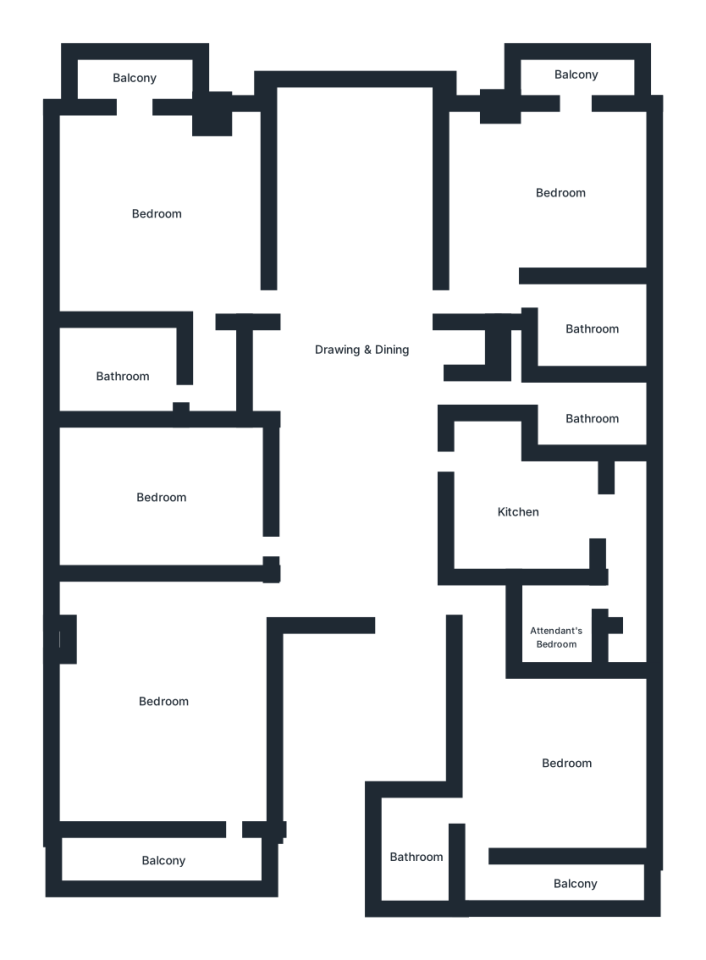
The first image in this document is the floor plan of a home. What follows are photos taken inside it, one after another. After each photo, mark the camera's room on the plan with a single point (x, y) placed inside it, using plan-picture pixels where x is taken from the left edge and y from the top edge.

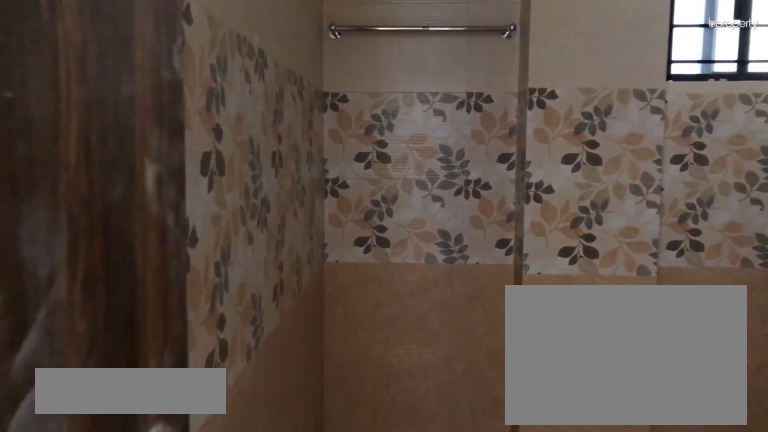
(588, 327)
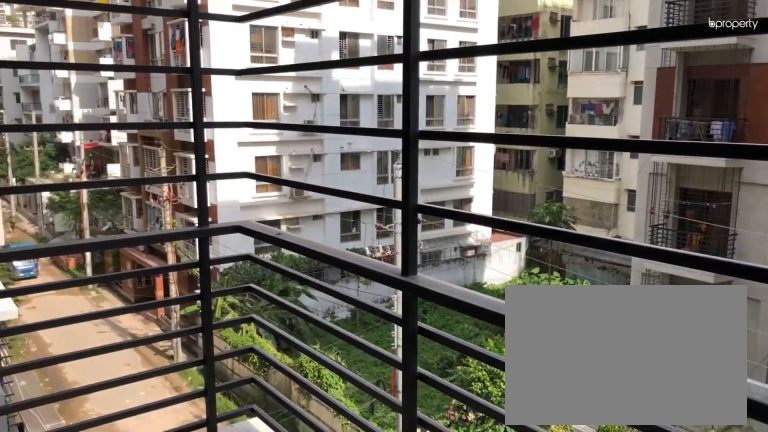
(573, 76)
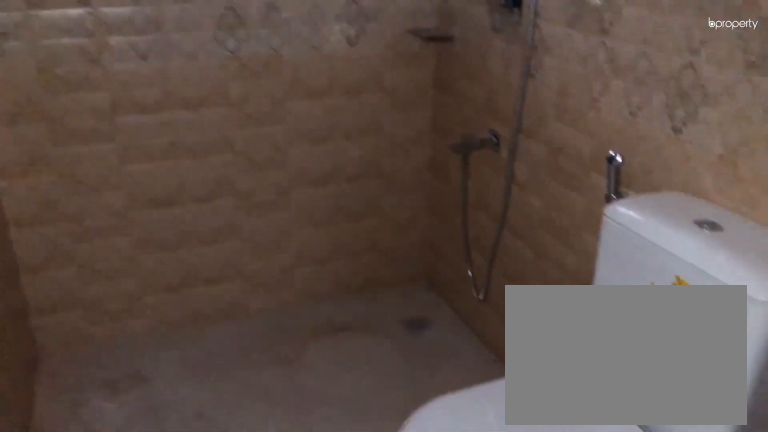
(590, 411)
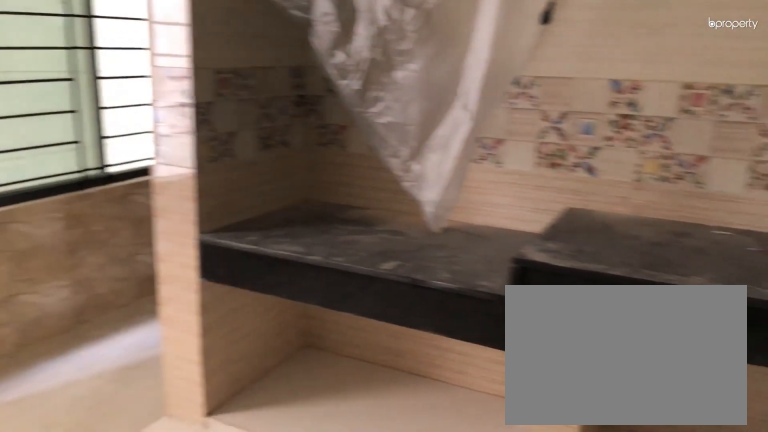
(531, 514)
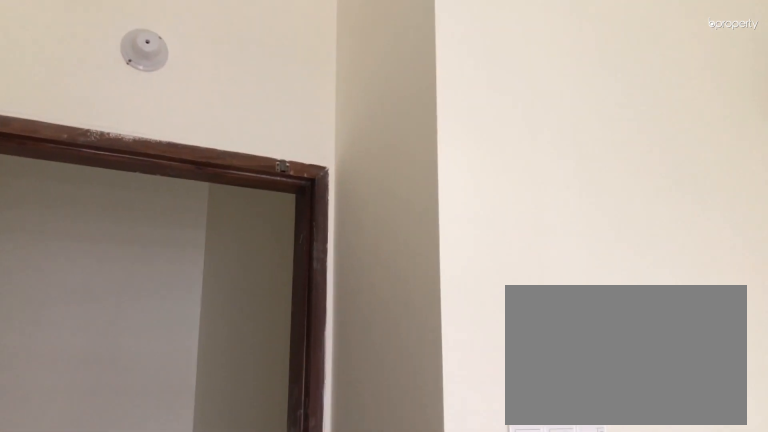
(560, 764)
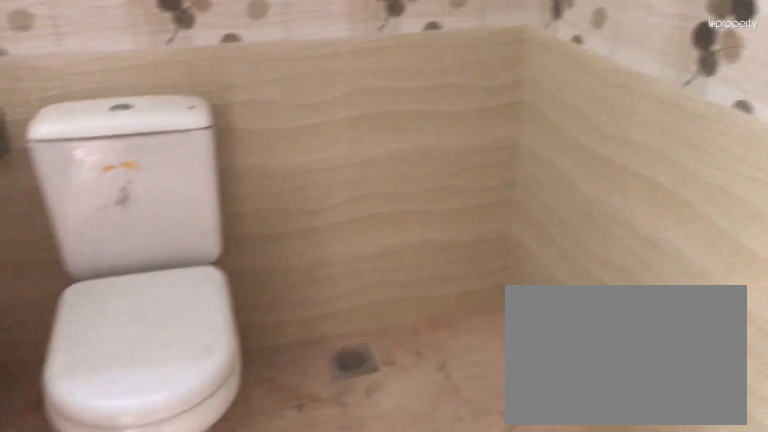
(414, 856)
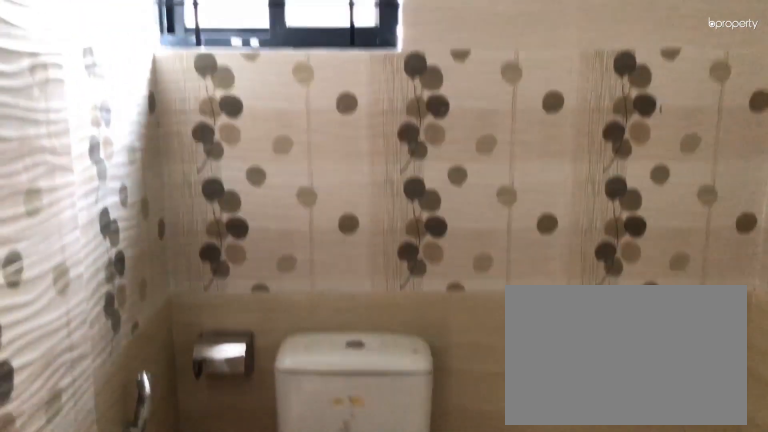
(414, 856)
